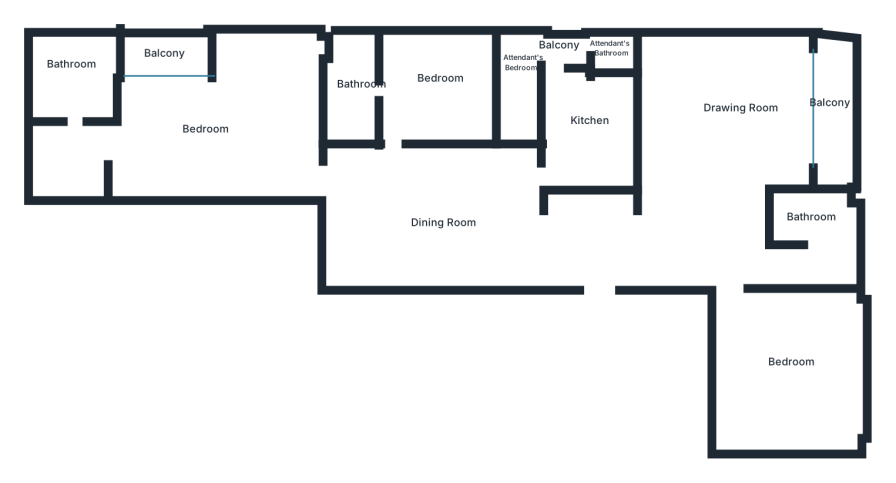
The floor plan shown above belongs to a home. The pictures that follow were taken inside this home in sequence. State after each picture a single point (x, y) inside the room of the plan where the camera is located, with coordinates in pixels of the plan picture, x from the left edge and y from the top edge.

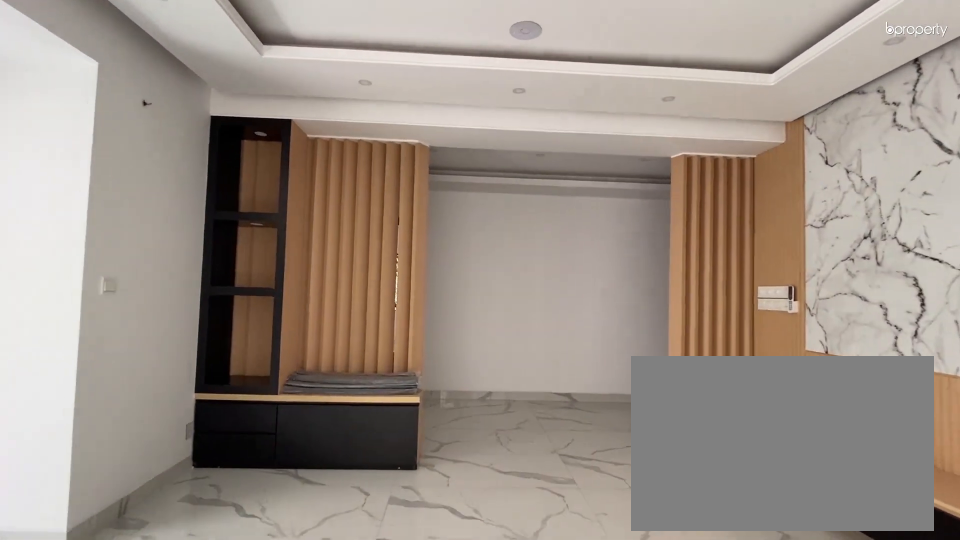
(740, 109)
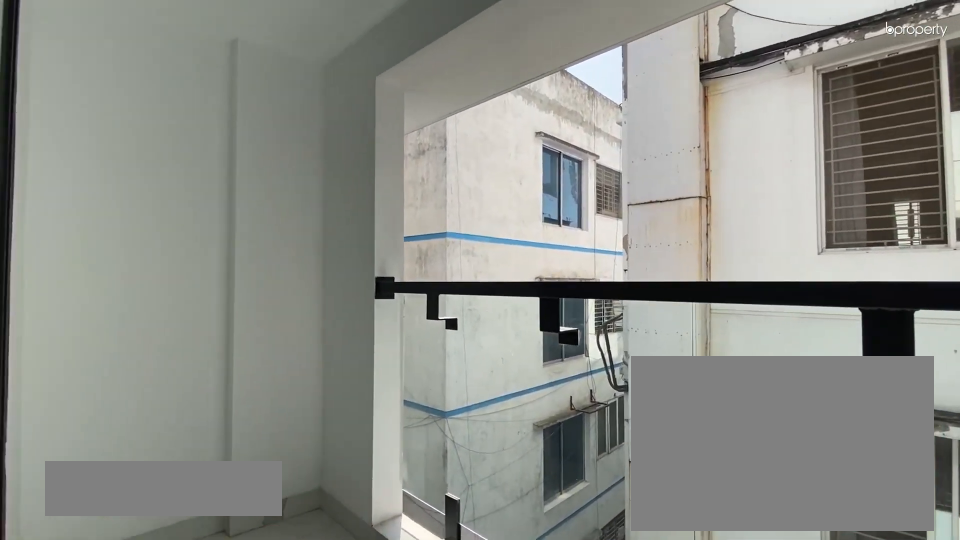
(828, 108)
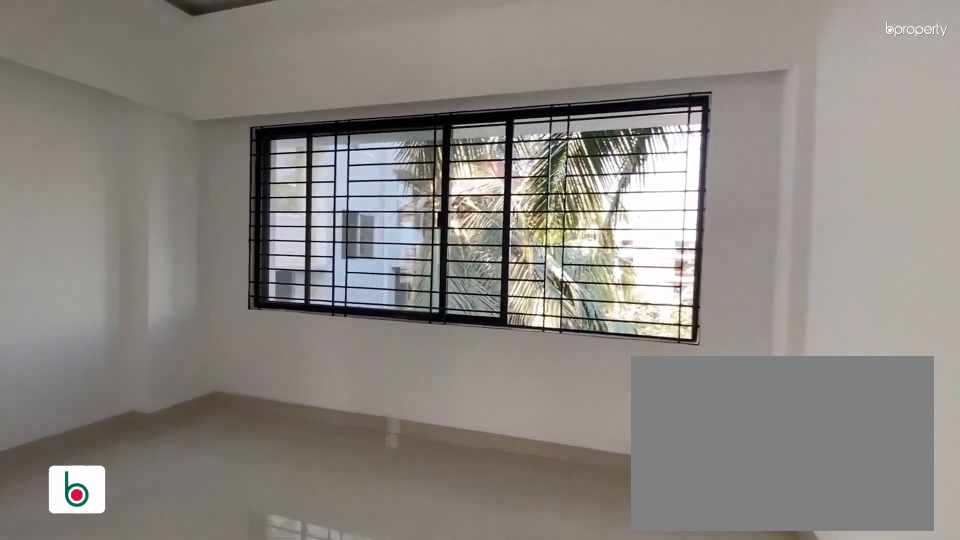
(785, 360)
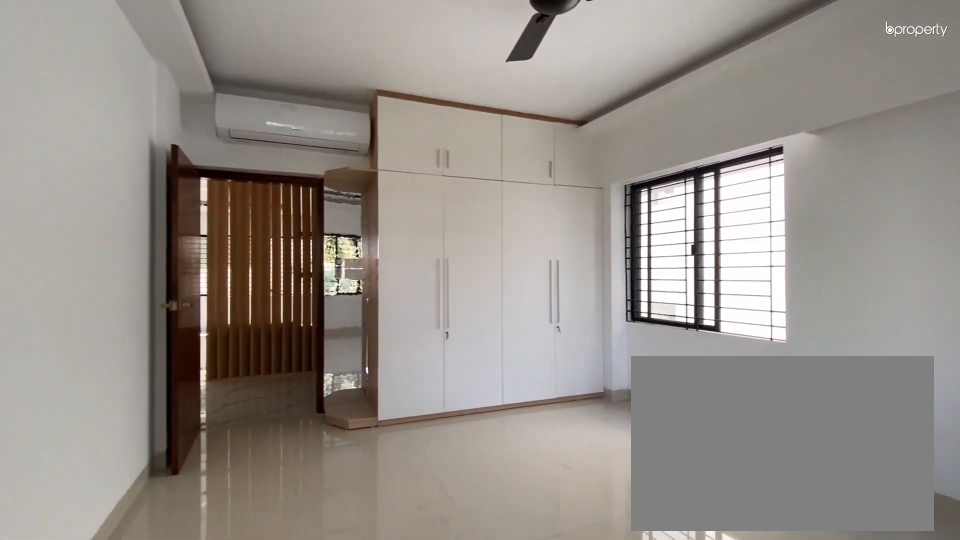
(785, 360)
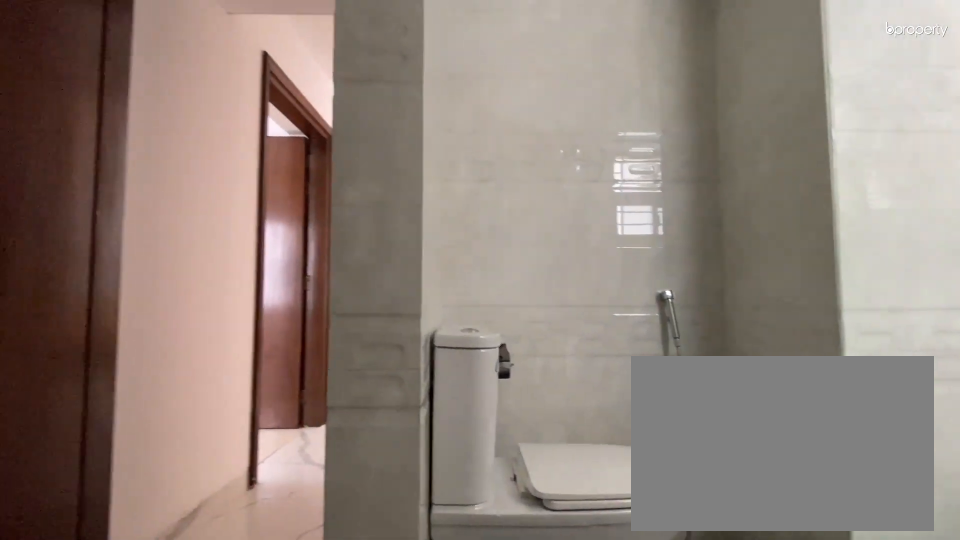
(822, 223)
